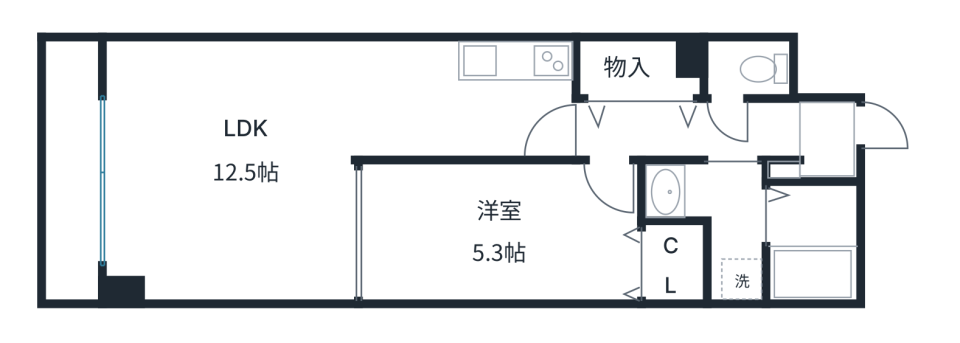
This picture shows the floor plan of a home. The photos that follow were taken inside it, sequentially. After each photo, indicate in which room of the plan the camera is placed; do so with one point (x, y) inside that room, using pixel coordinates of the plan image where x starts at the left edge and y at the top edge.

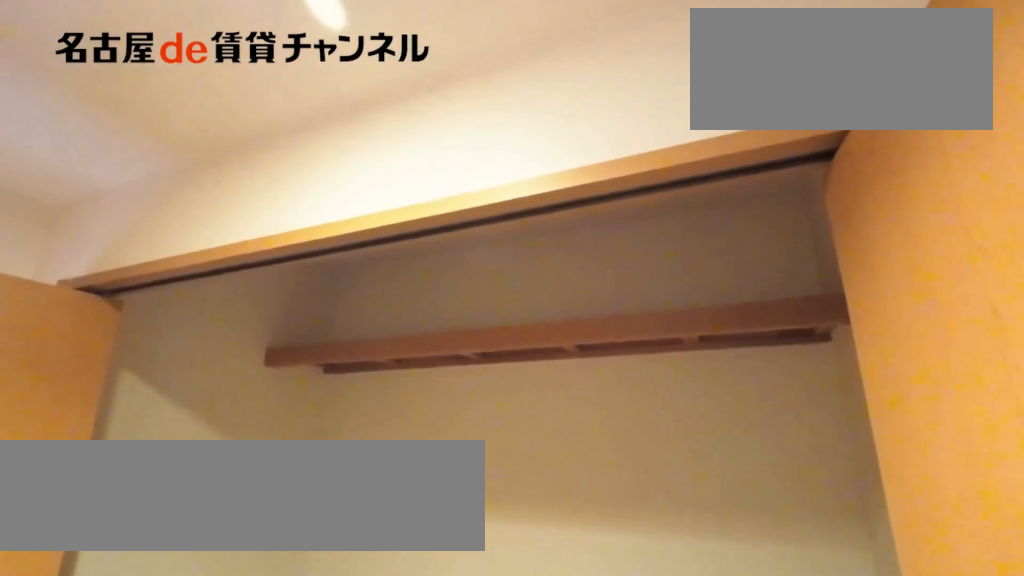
(634, 70)
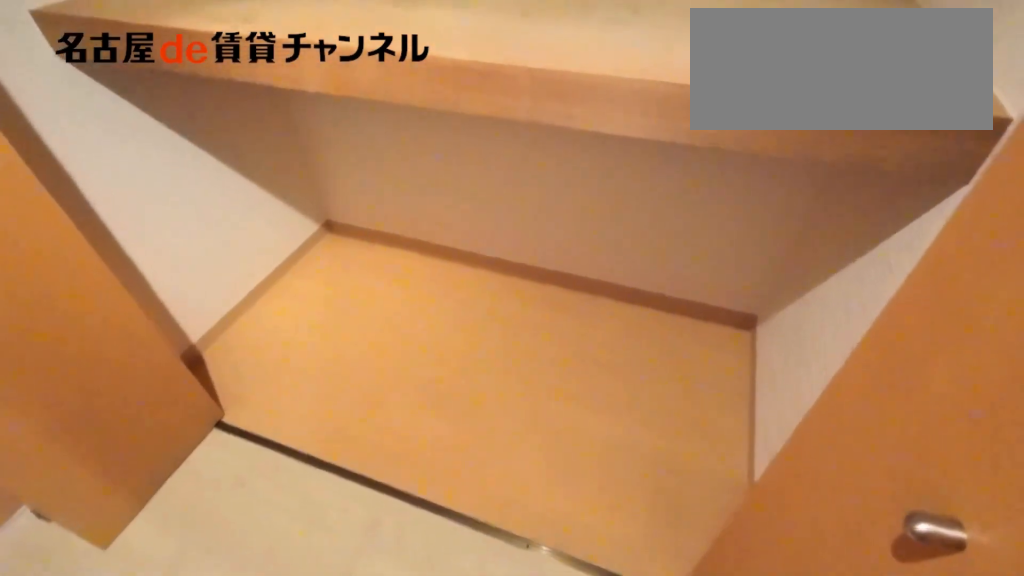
(634, 70)
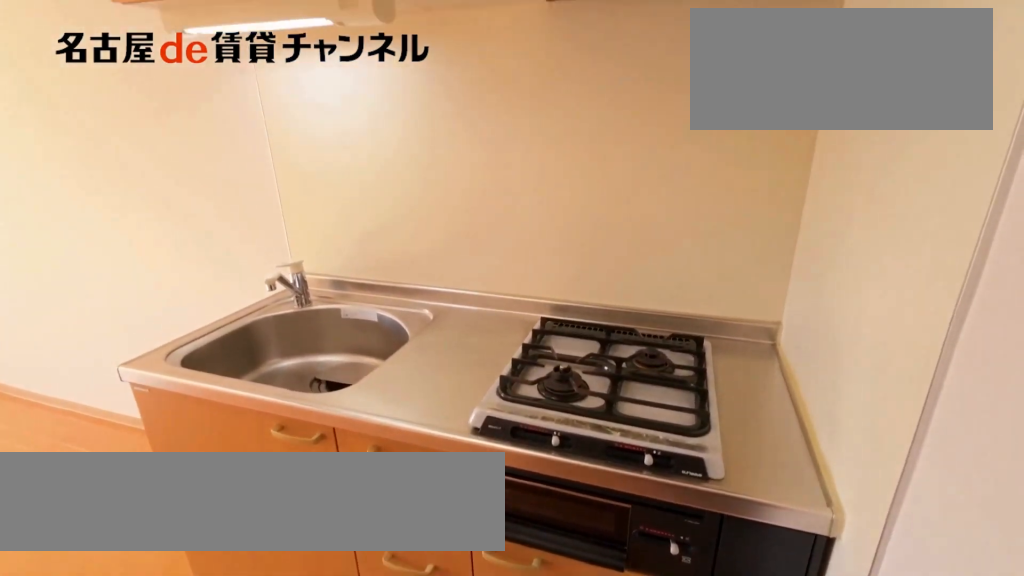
(516, 63)
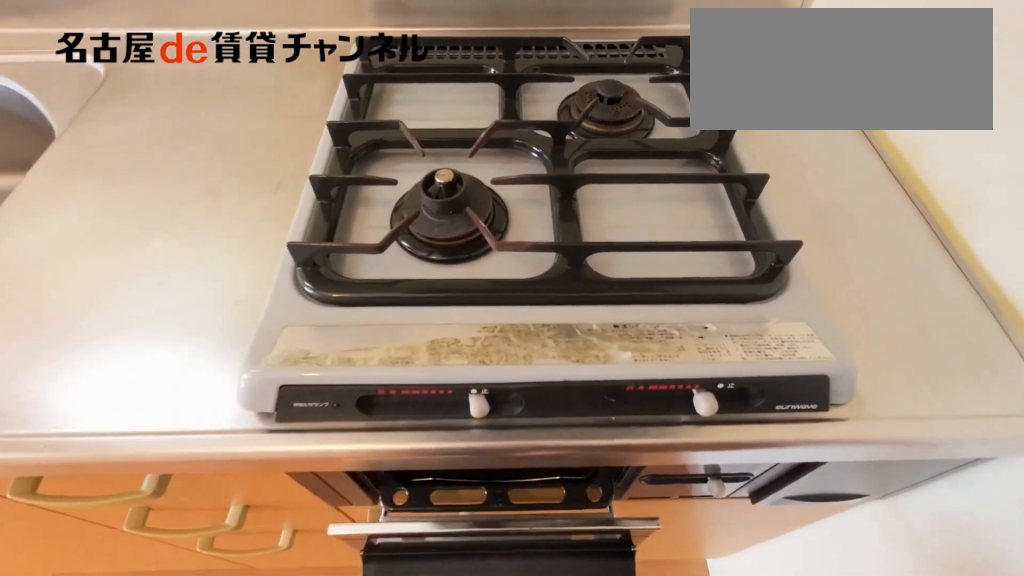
(516, 63)
